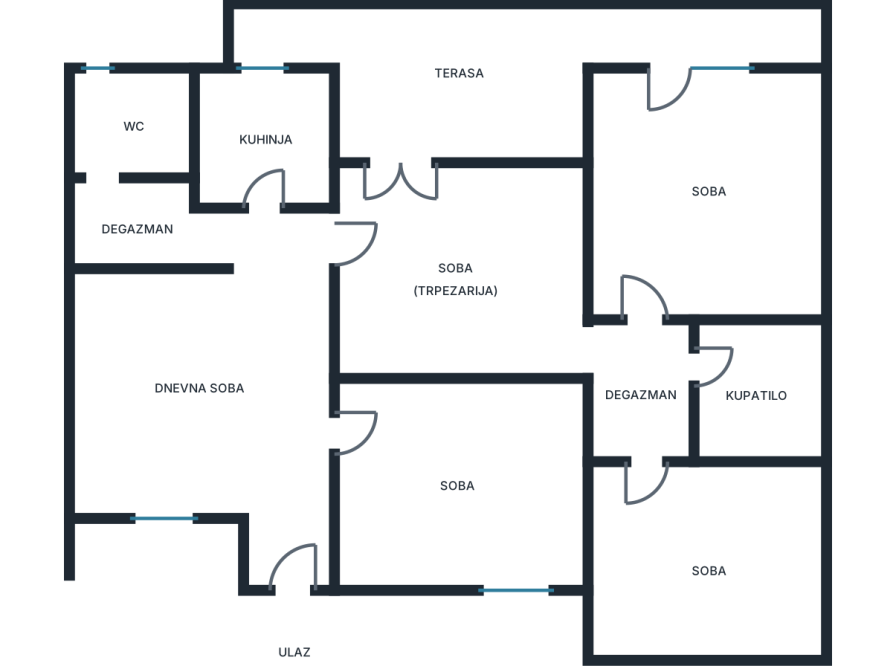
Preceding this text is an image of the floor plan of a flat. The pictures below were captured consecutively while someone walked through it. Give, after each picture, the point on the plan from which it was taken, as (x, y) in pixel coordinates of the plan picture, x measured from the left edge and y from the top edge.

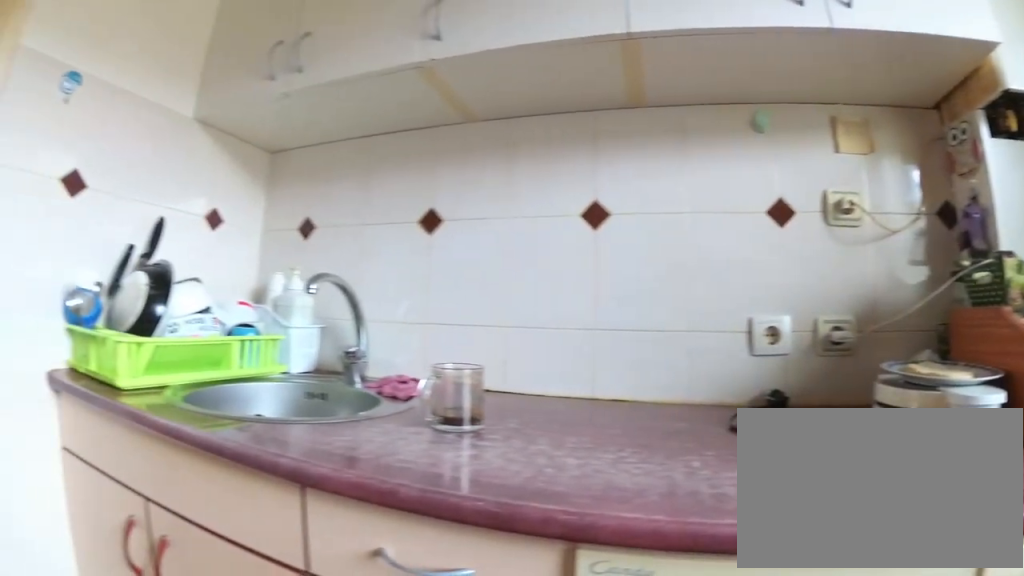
(287, 96)
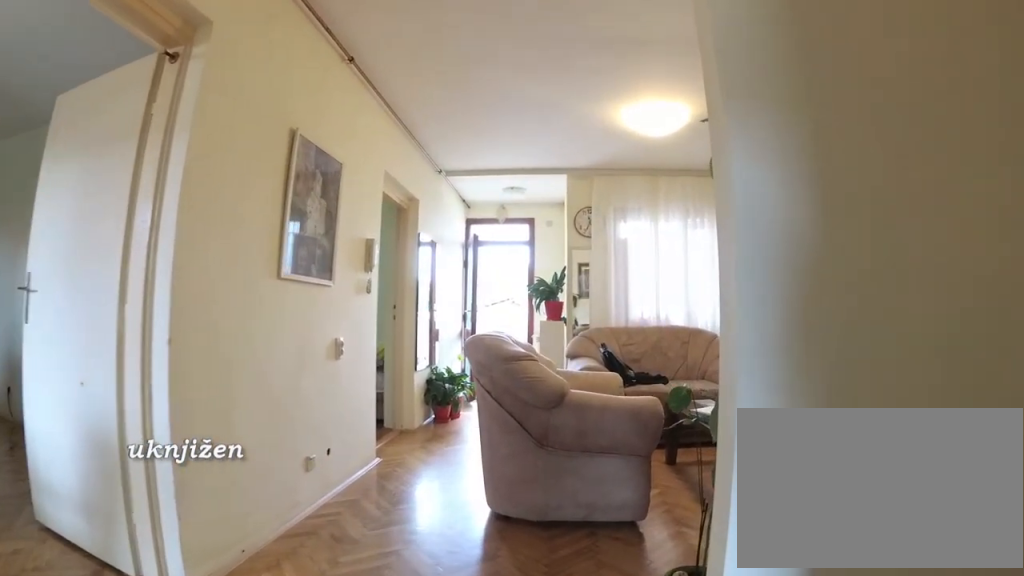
(253, 174)
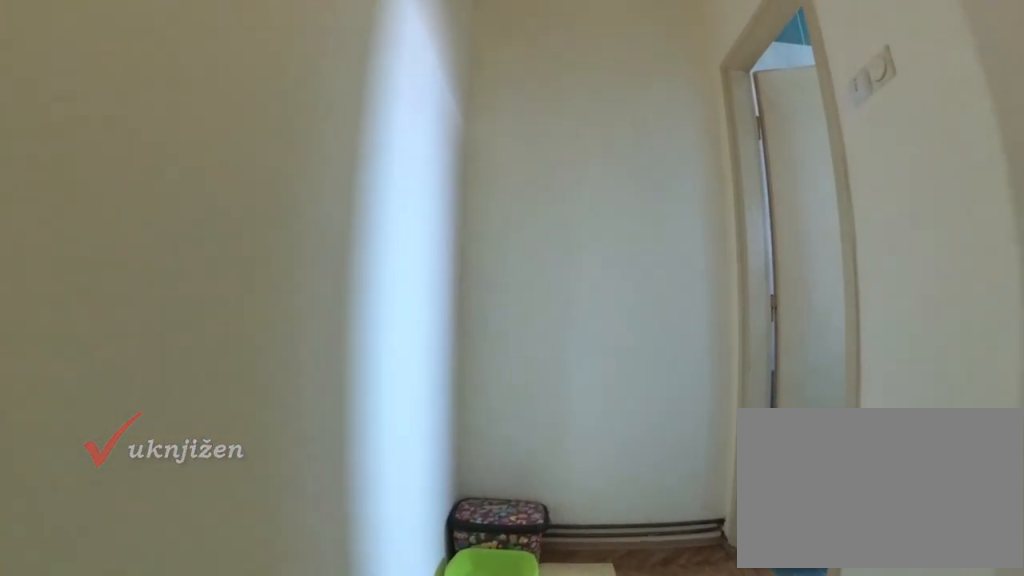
(228, 247)
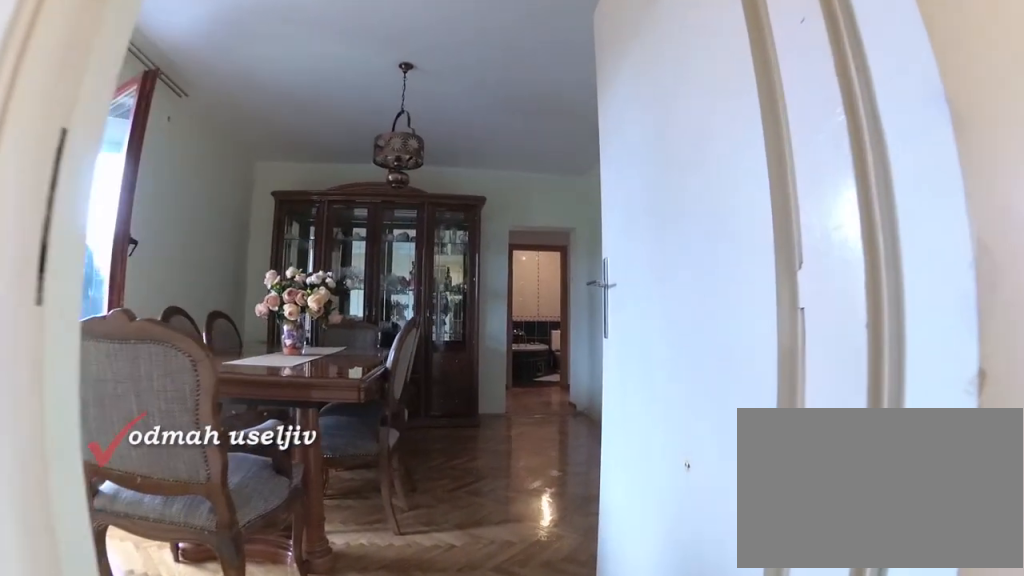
(272, 264)
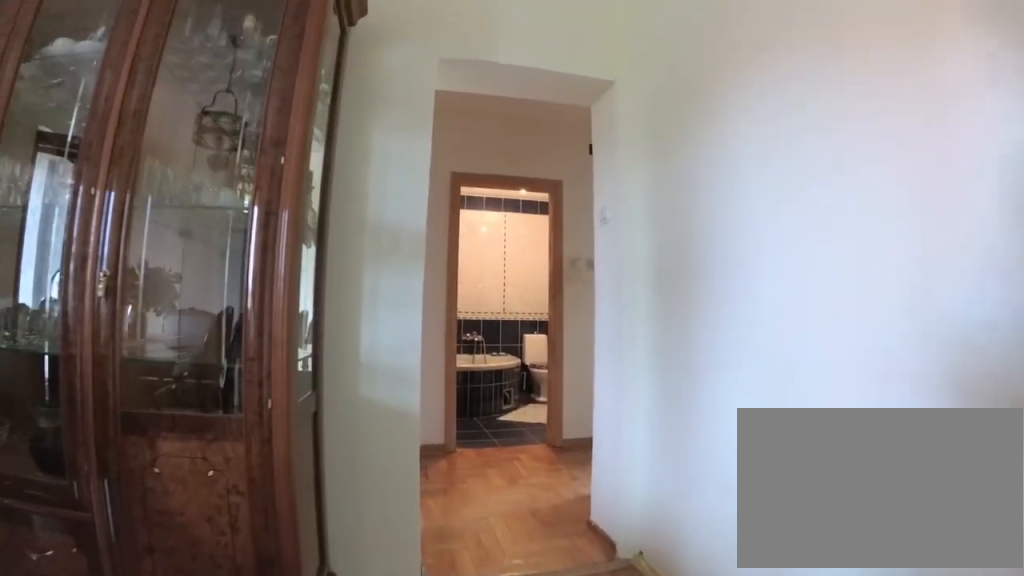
(435, 306)
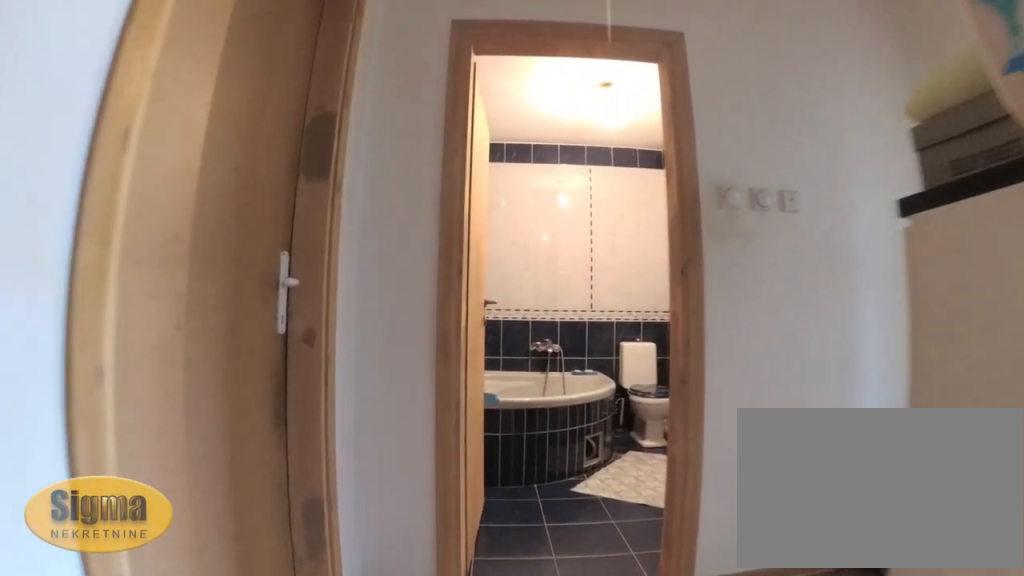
(541, 348)
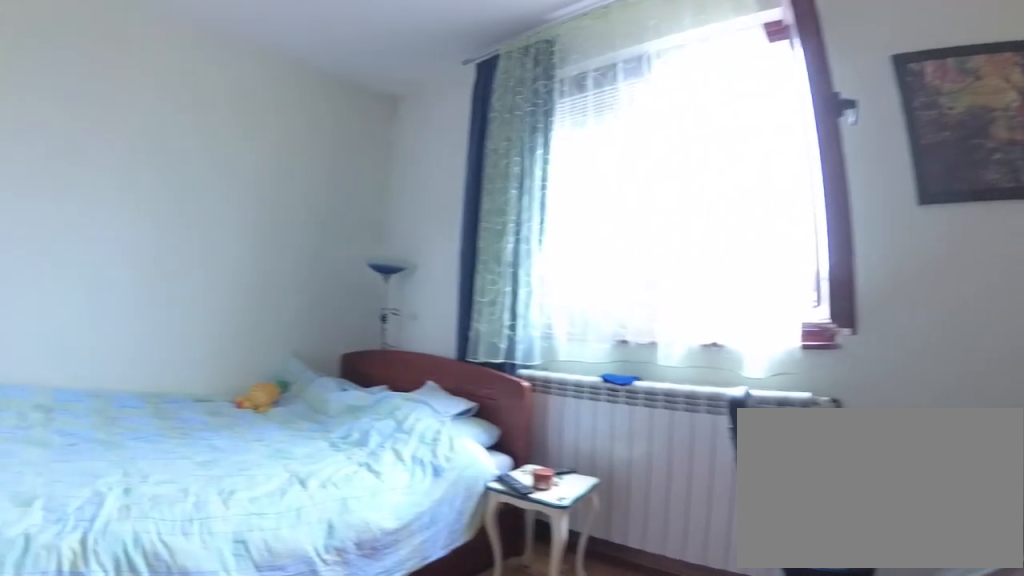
(630, 538)
